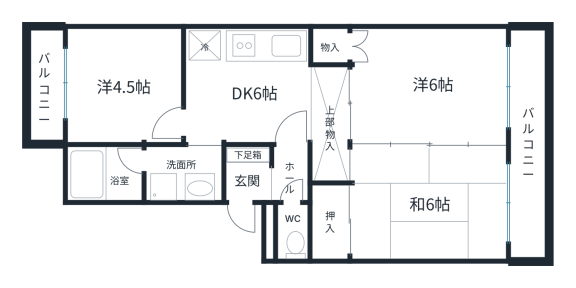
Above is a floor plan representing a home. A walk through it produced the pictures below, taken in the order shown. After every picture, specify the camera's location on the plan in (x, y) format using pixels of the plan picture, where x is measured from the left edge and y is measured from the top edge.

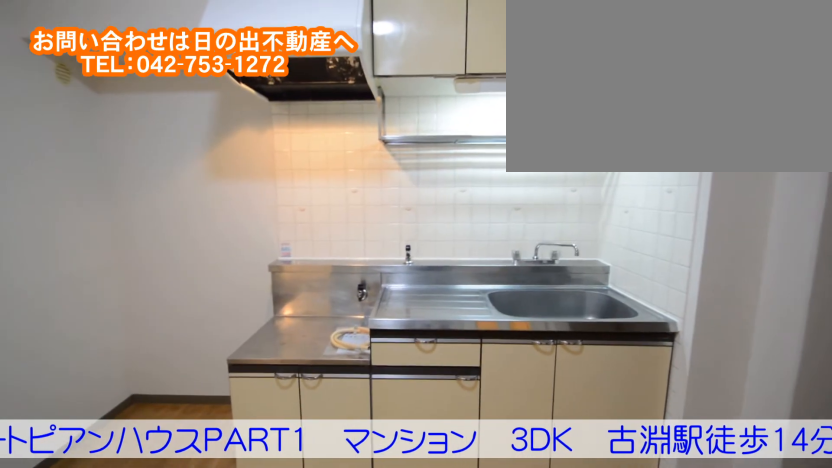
(264, 128)
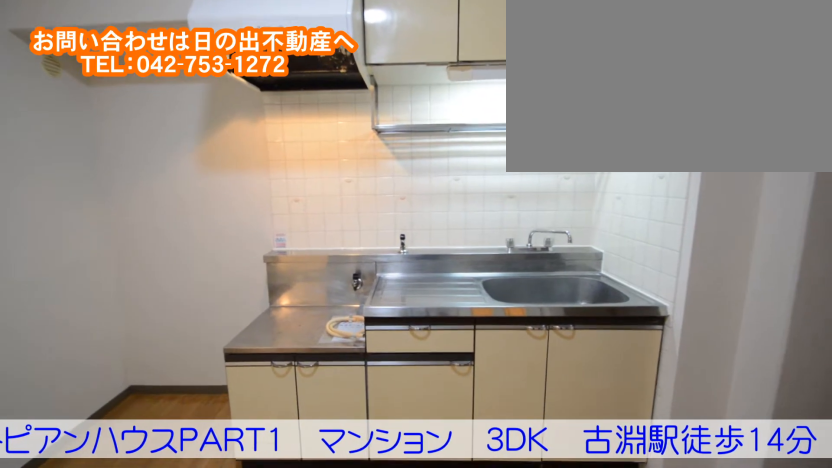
(264, 125)
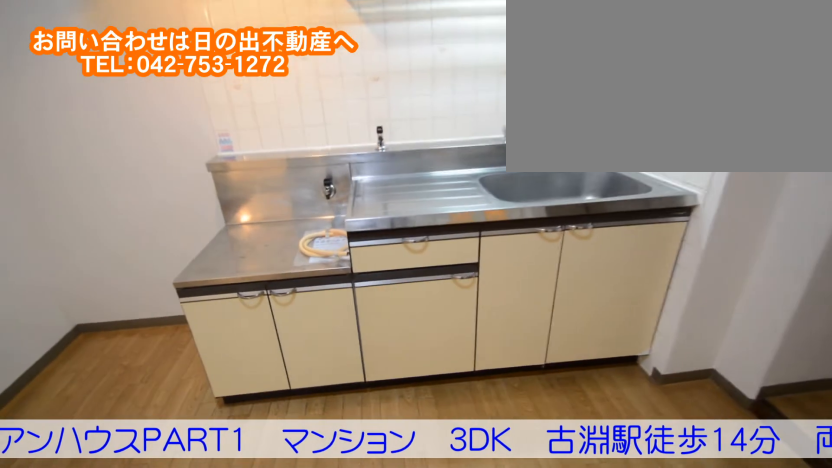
(264, 123)
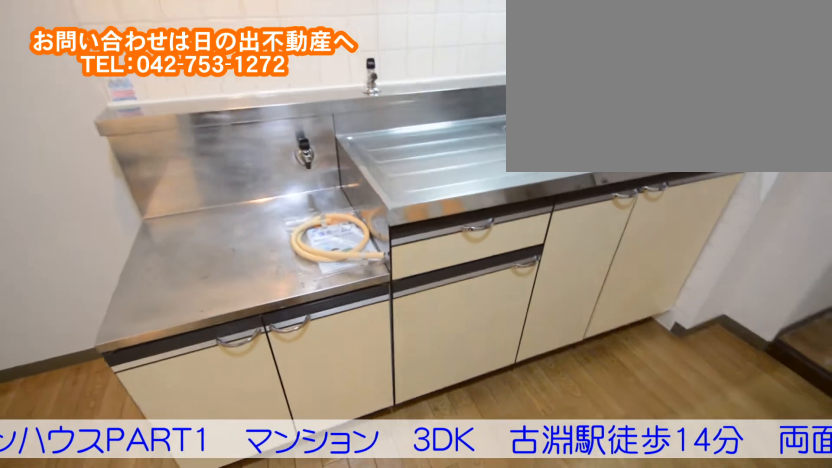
(263, 128)
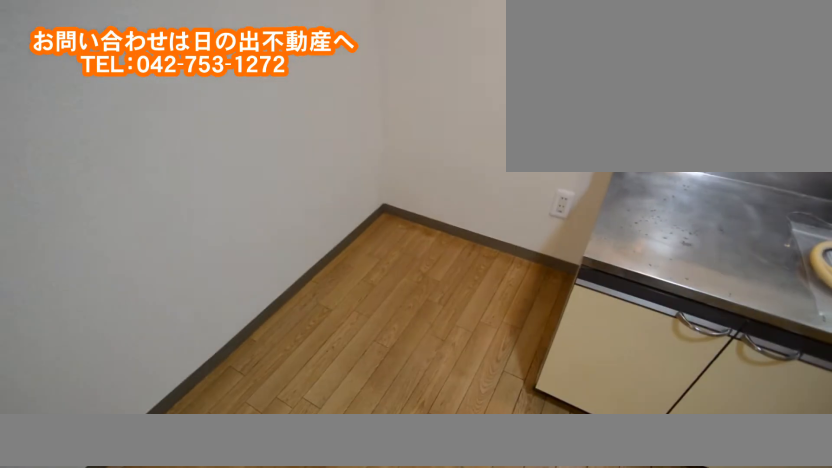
(265, 128)
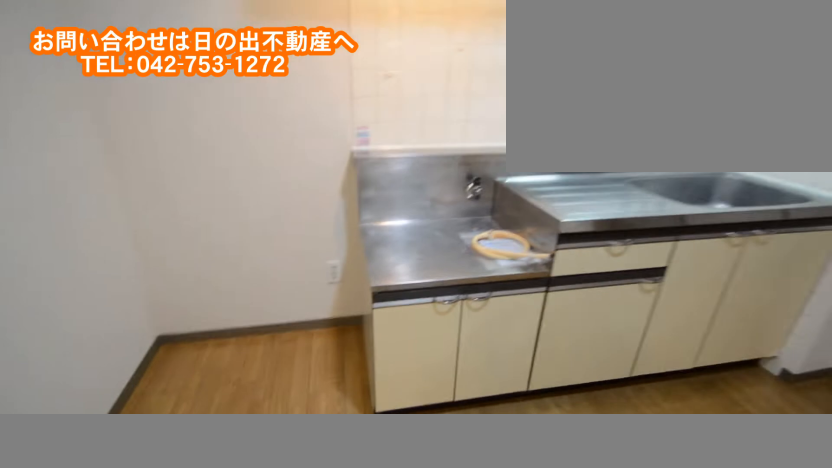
(263, 128)
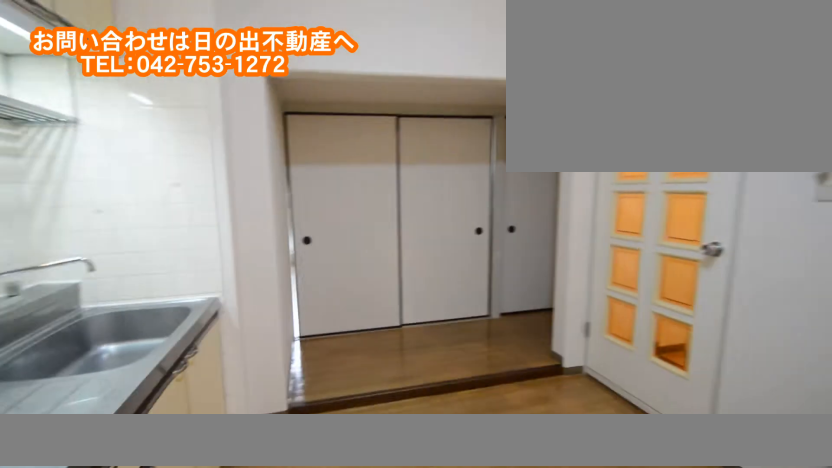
(263, 123)
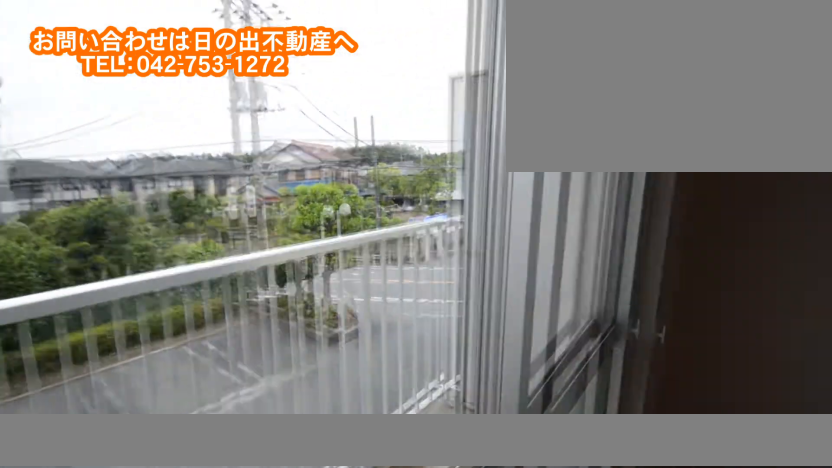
(128, 110)
